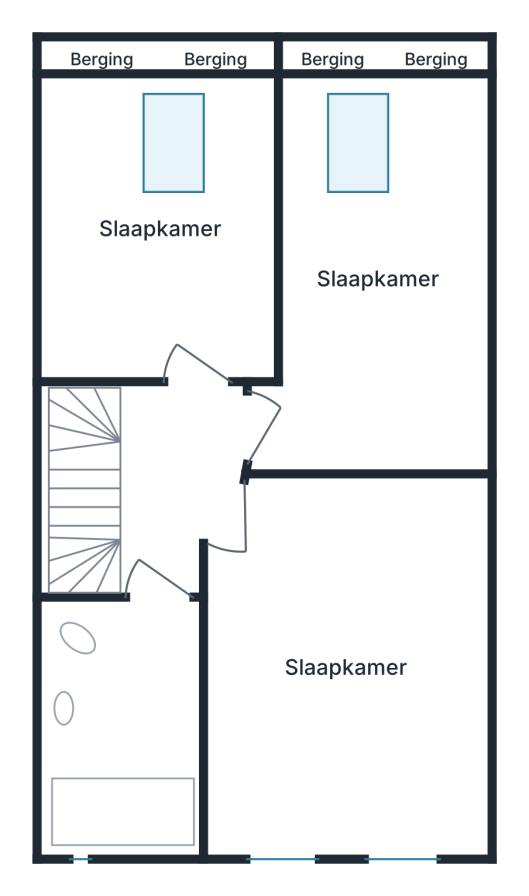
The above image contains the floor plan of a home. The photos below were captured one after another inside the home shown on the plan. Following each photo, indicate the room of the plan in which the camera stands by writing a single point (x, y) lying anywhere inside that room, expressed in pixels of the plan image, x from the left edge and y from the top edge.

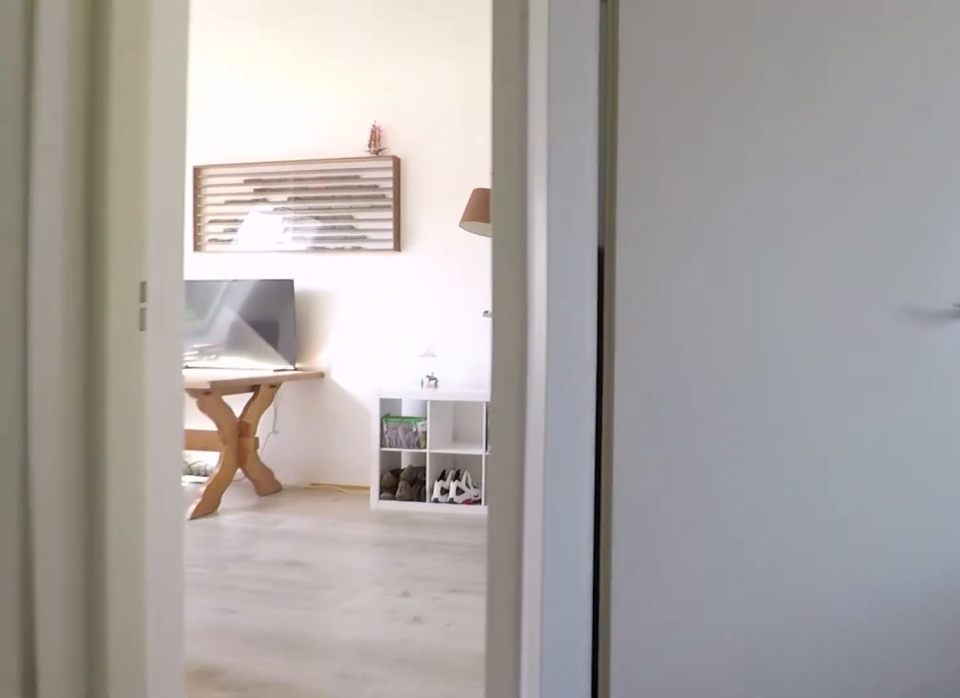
(155, 513)
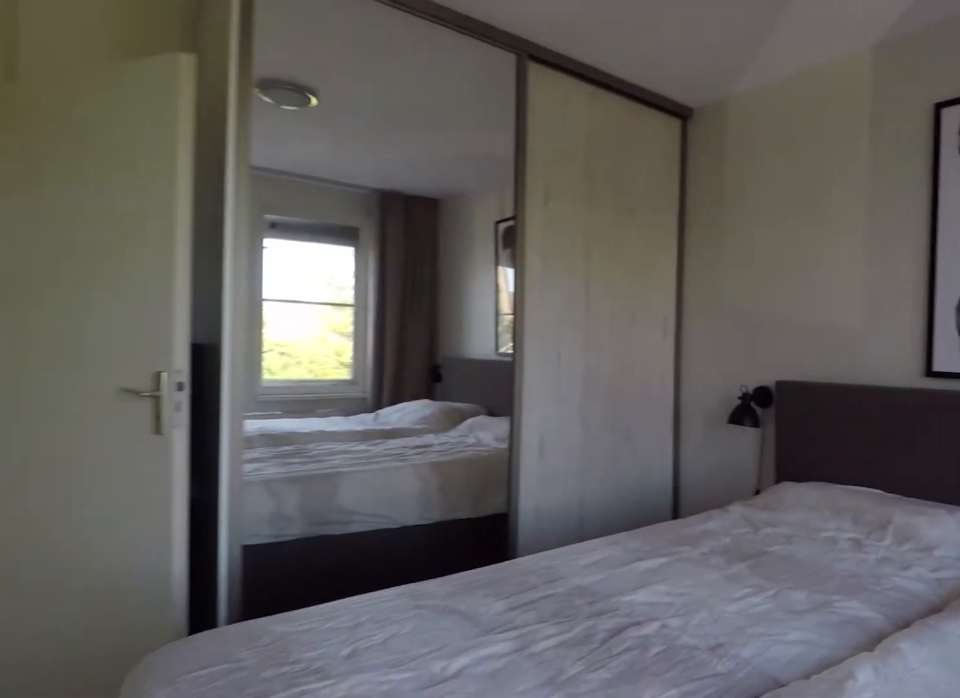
(350, 758)
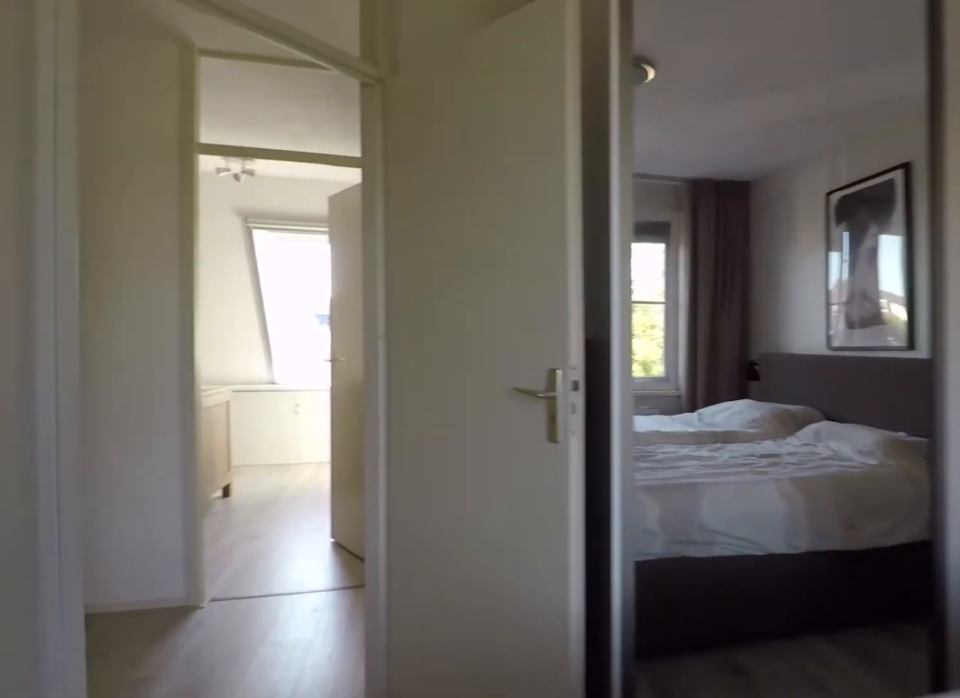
(350, 758)
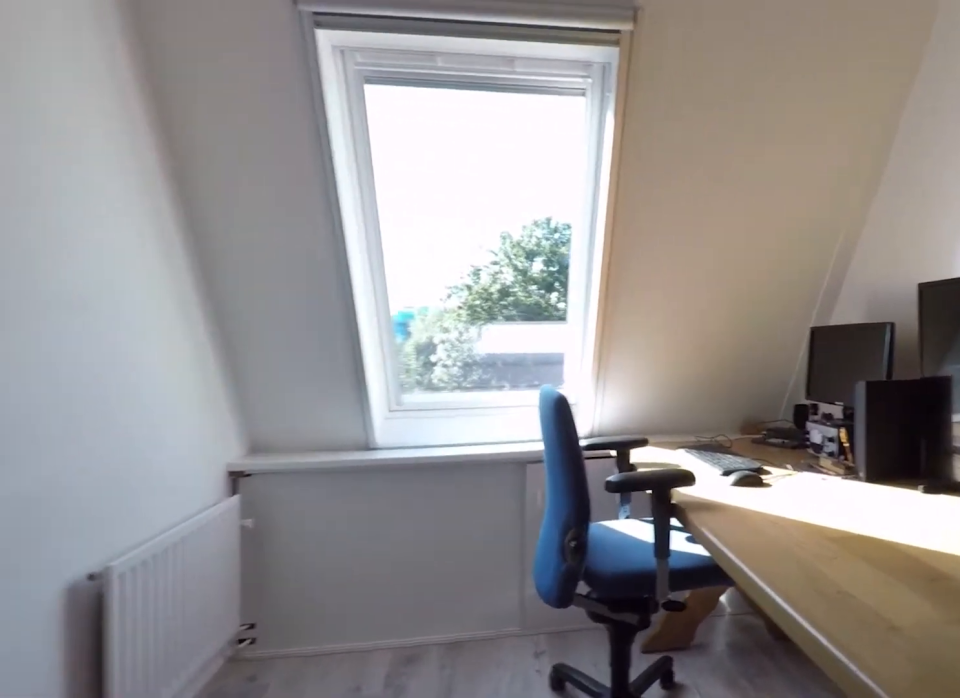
(477, 284)
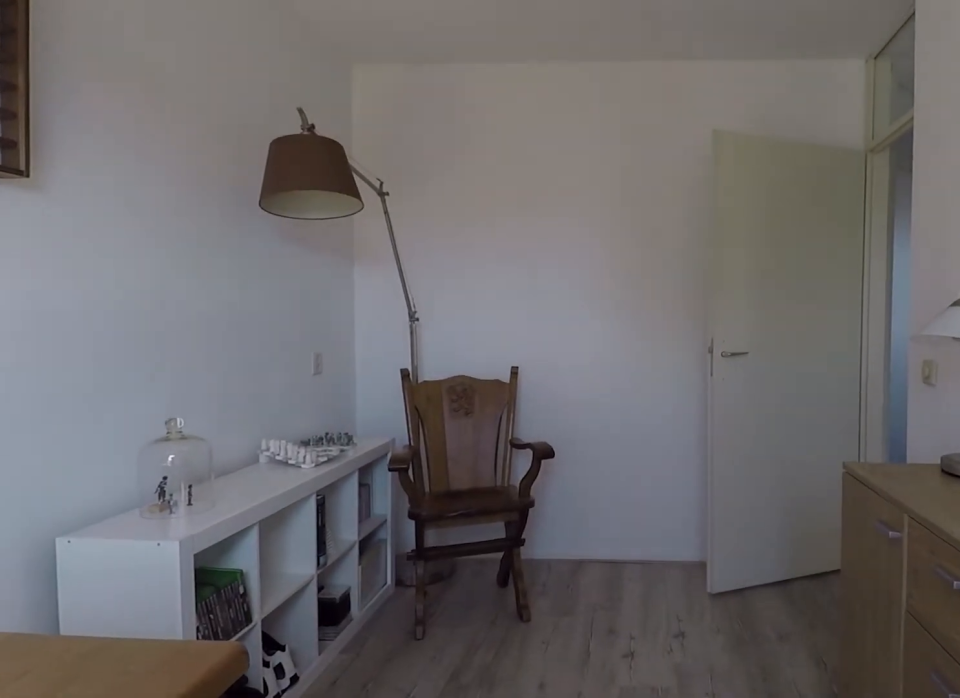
(477, 284)
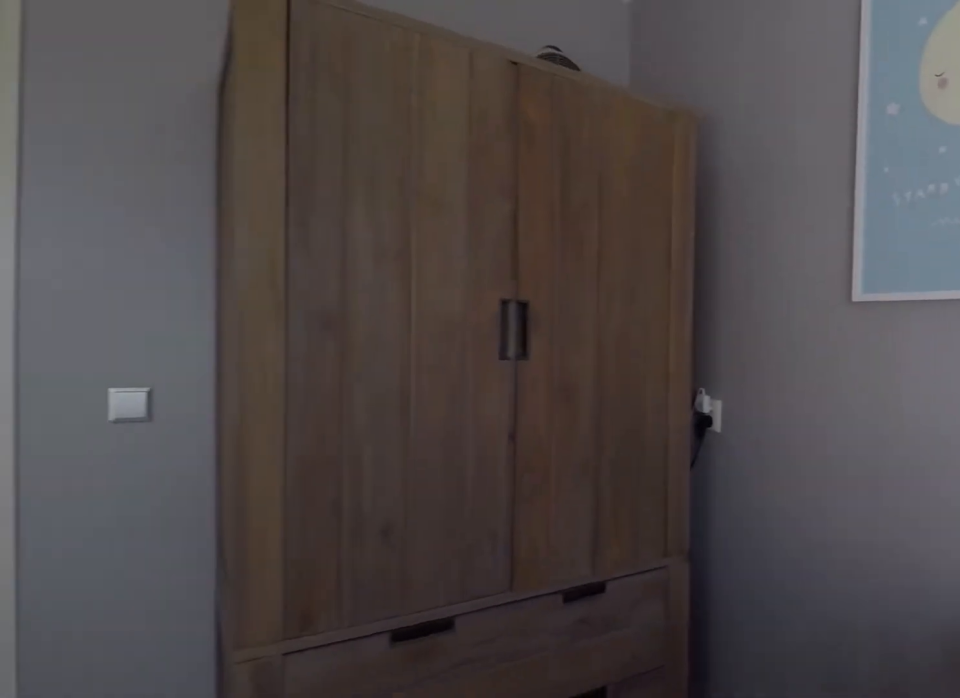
(162, 131)
